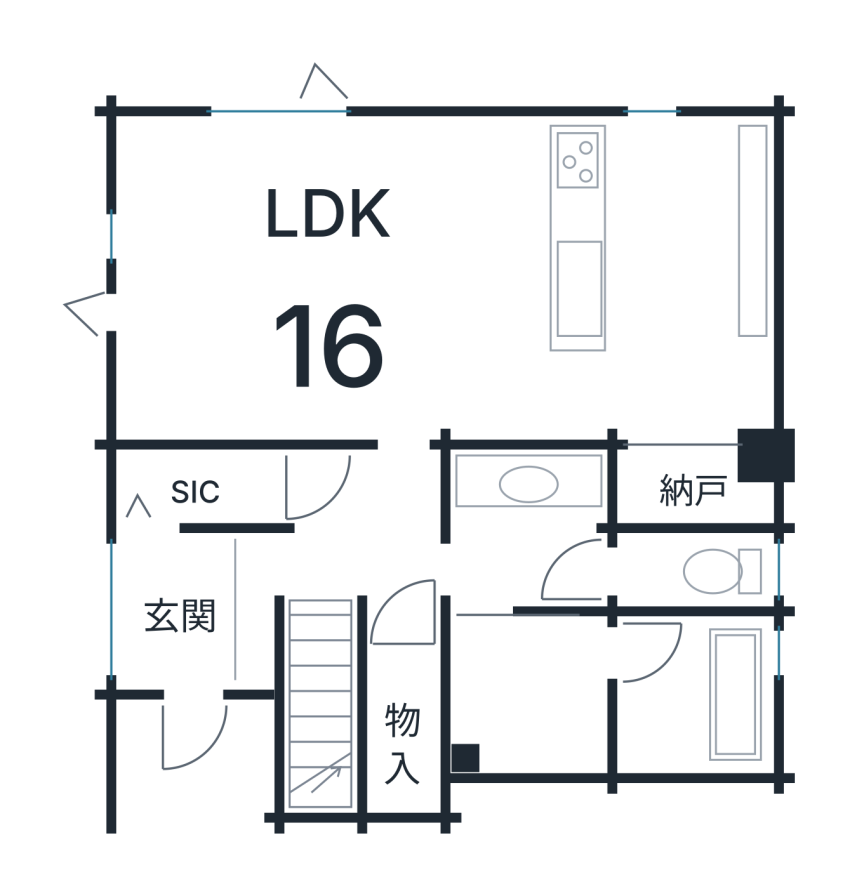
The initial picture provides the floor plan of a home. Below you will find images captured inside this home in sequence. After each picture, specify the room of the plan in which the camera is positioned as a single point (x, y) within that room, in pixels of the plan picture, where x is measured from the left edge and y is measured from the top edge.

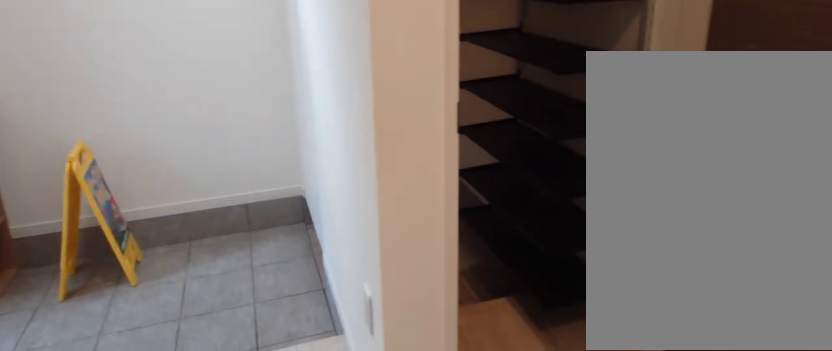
(188, 588)
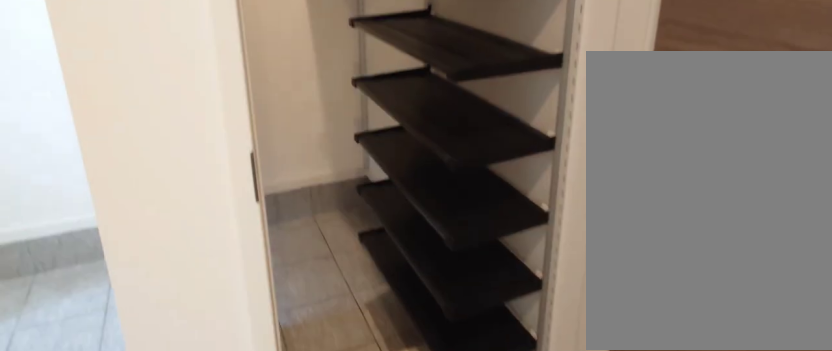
(188, 588)
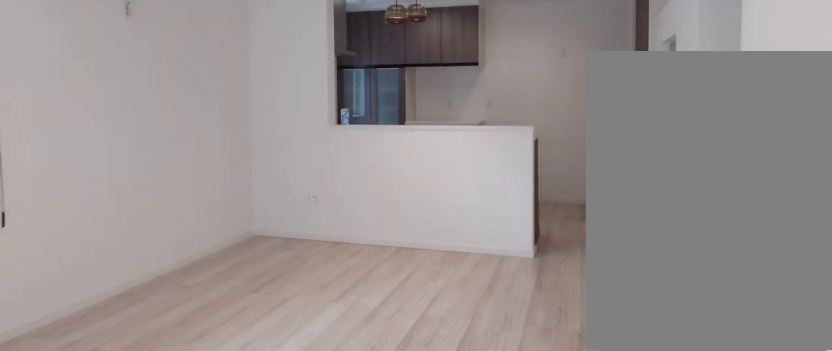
(337, 283)
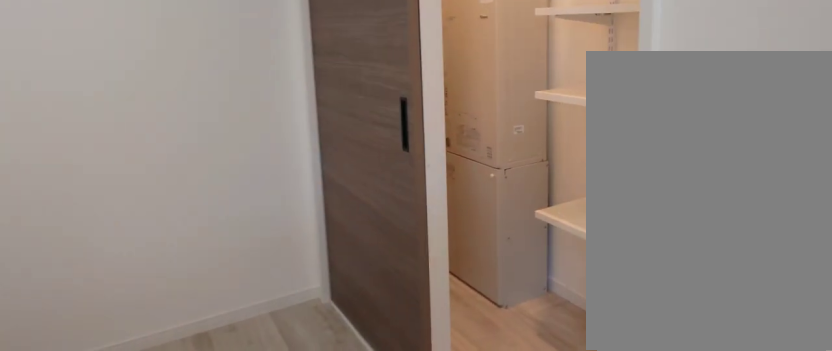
(682, 291)
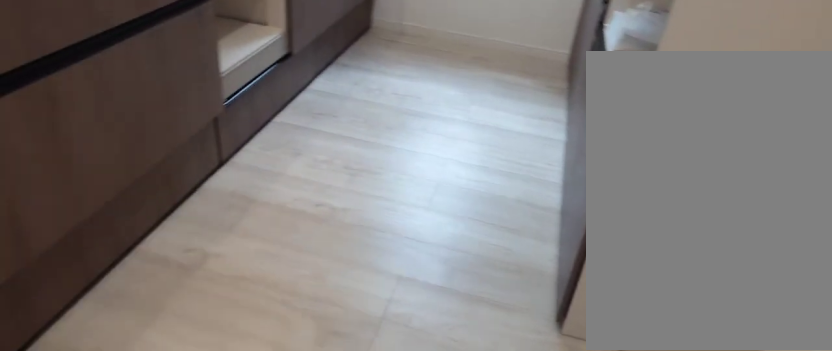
(682, 291)
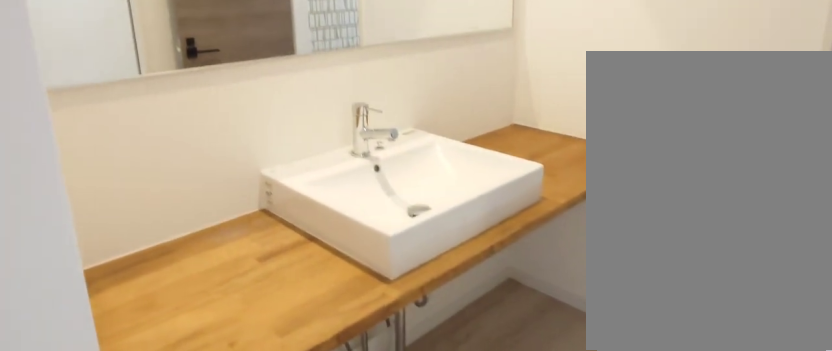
(528, 562)
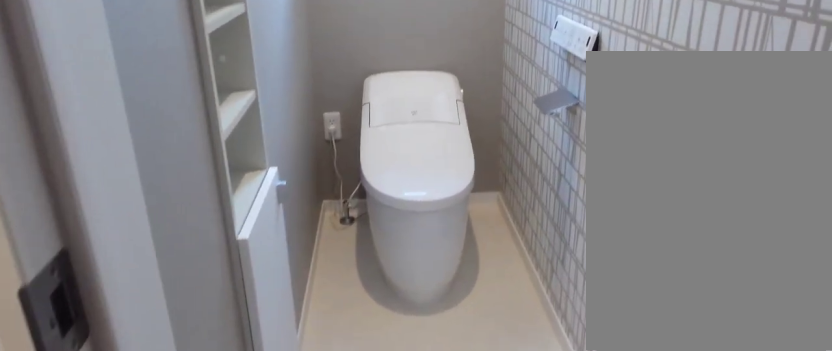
(682, 583)
